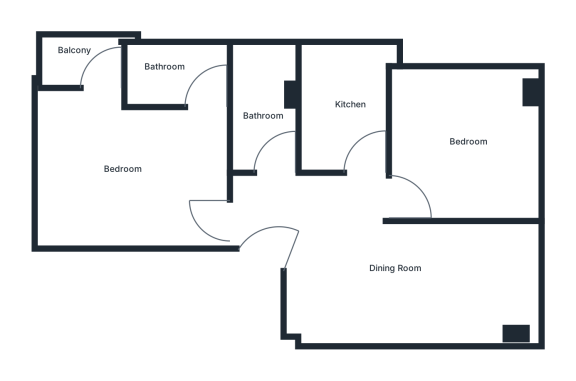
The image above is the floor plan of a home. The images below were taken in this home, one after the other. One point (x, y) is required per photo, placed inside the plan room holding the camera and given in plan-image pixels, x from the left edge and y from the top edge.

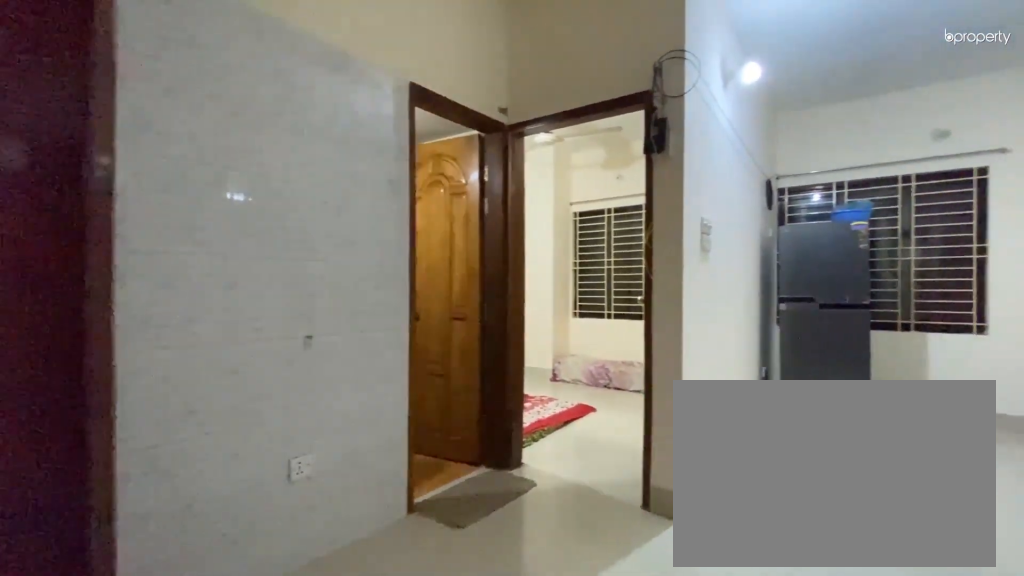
(350, 259)
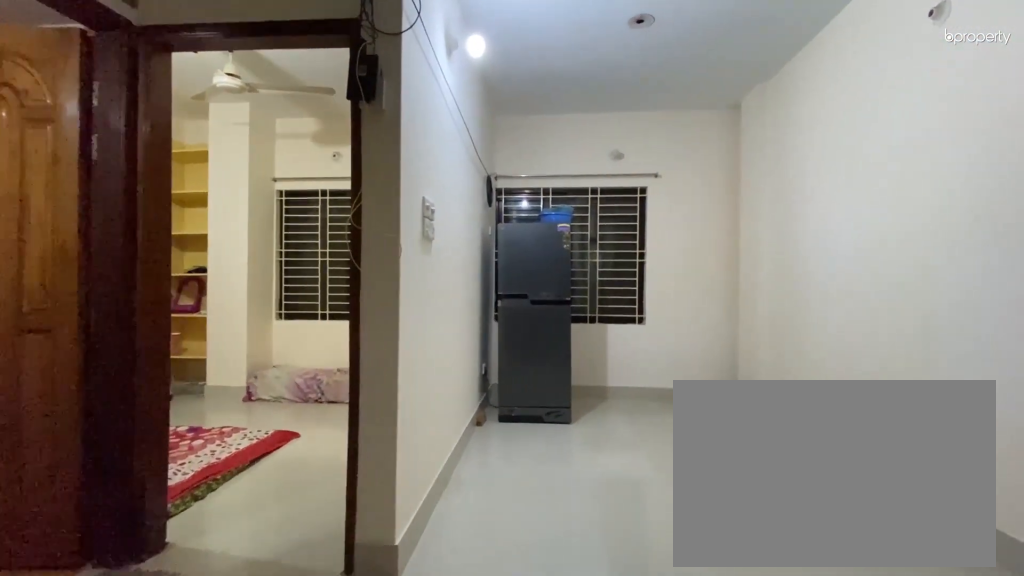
(415, 278)
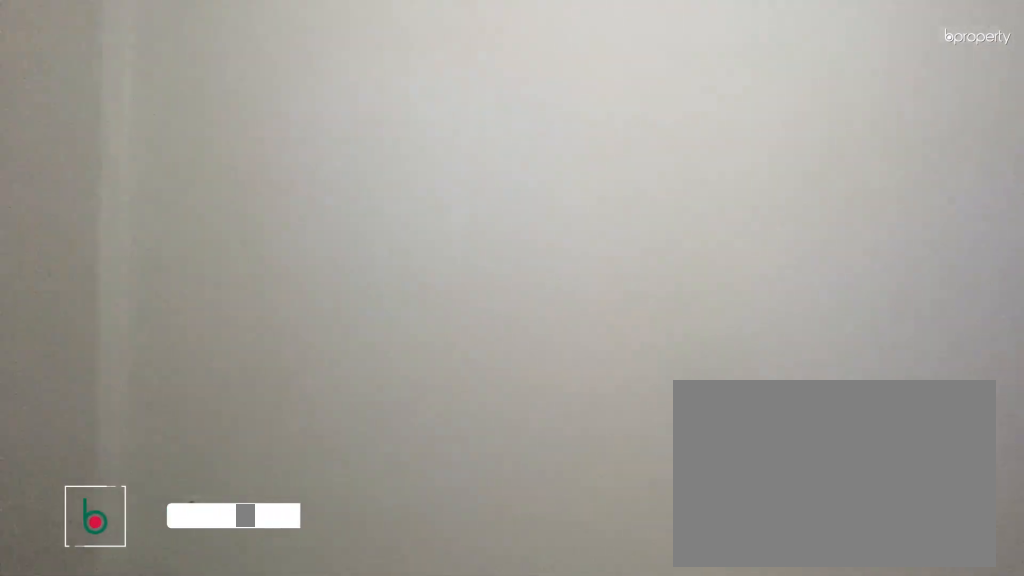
(415, 278)
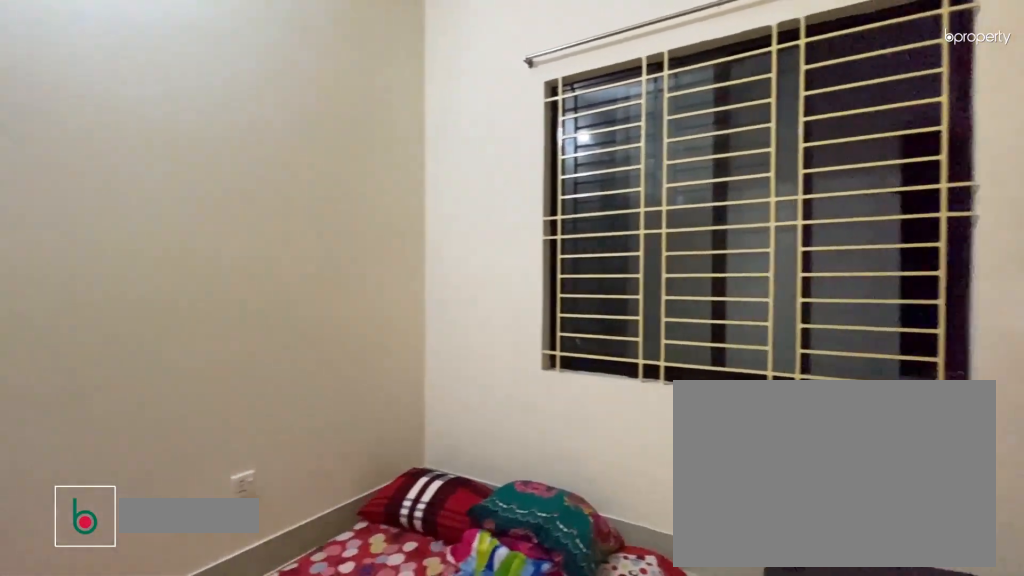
(465, 142)
